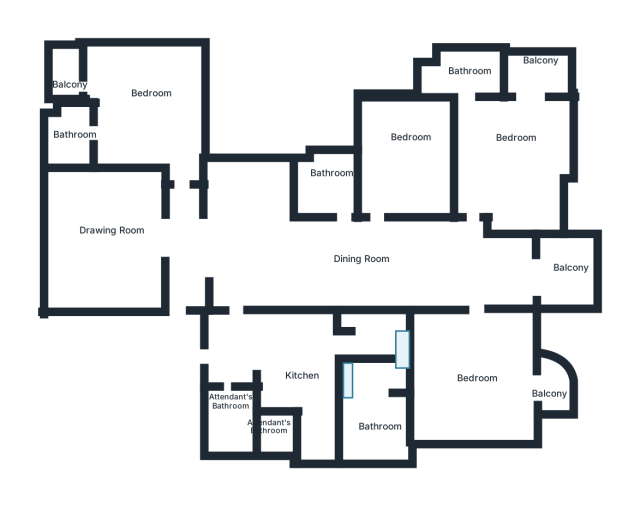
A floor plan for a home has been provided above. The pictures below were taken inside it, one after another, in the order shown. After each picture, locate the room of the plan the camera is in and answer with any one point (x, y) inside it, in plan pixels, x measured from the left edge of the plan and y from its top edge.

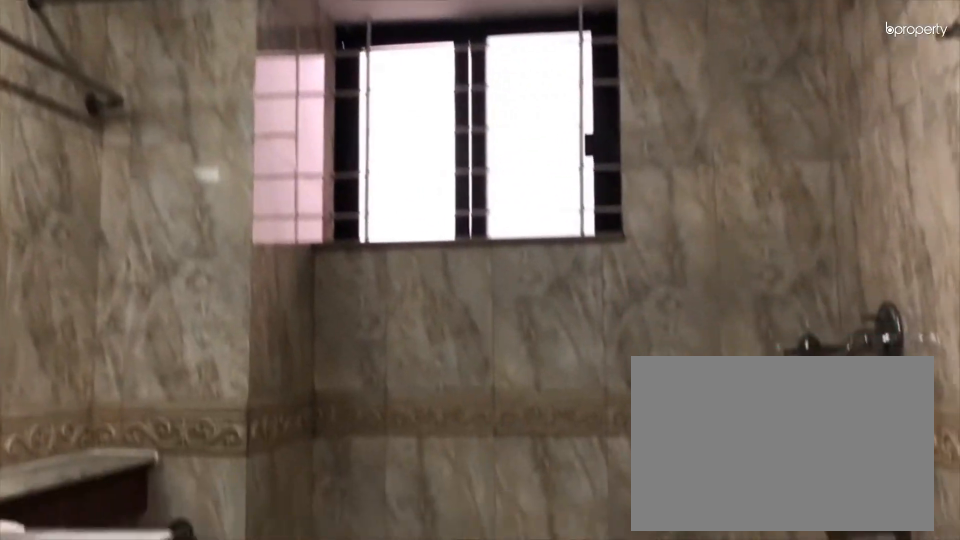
(329, 181)
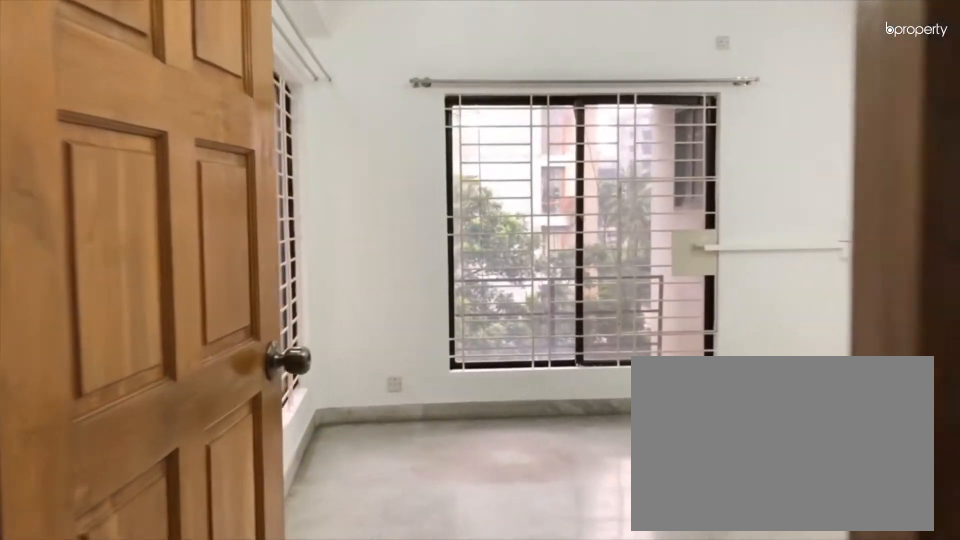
(373, 219)
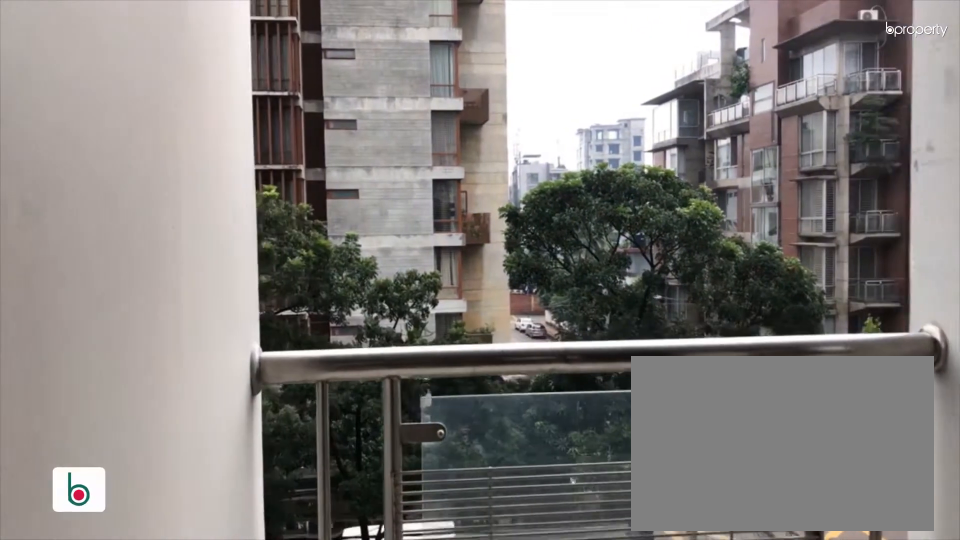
(541, 64)
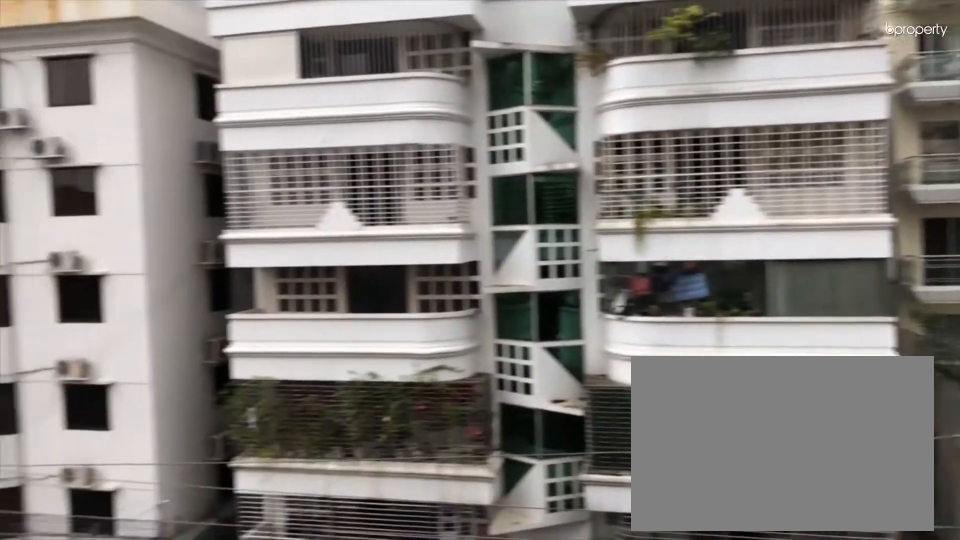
(551, 384)
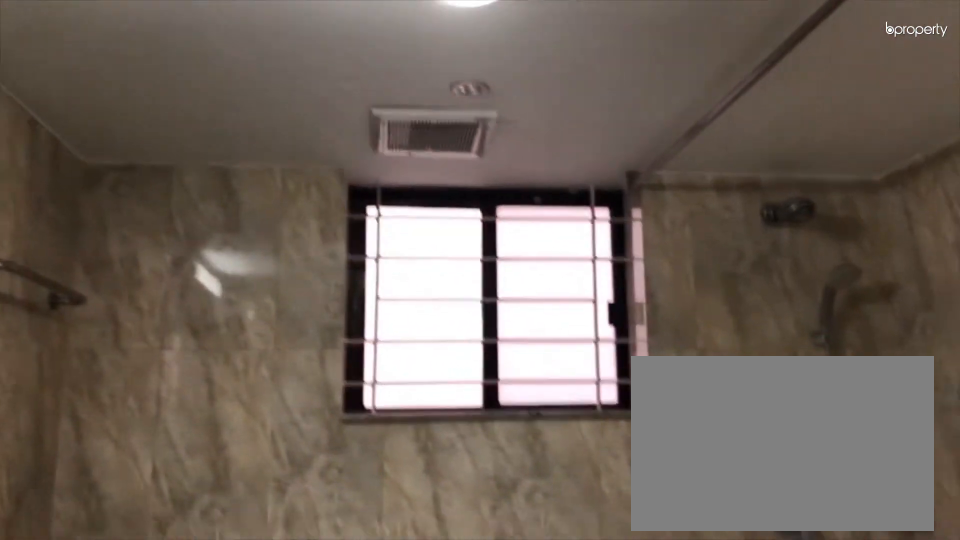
(373, 426)
